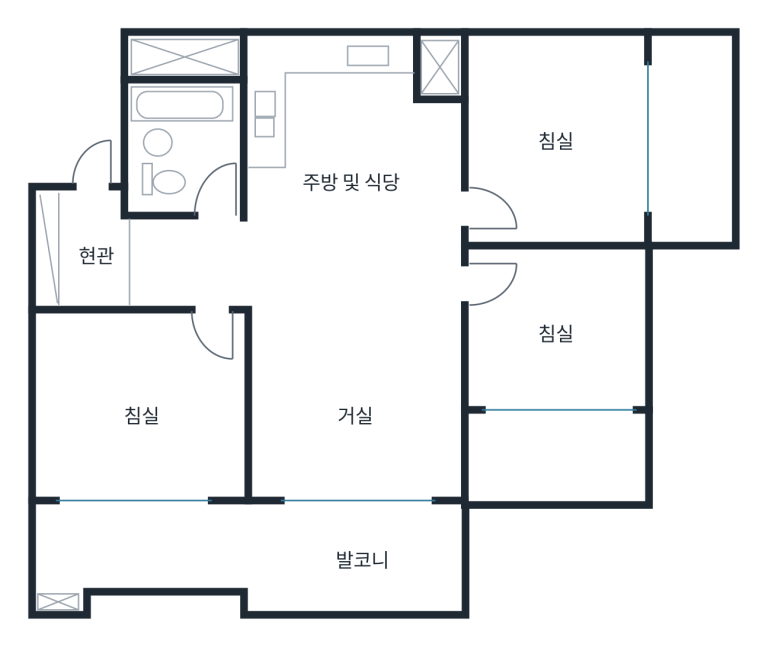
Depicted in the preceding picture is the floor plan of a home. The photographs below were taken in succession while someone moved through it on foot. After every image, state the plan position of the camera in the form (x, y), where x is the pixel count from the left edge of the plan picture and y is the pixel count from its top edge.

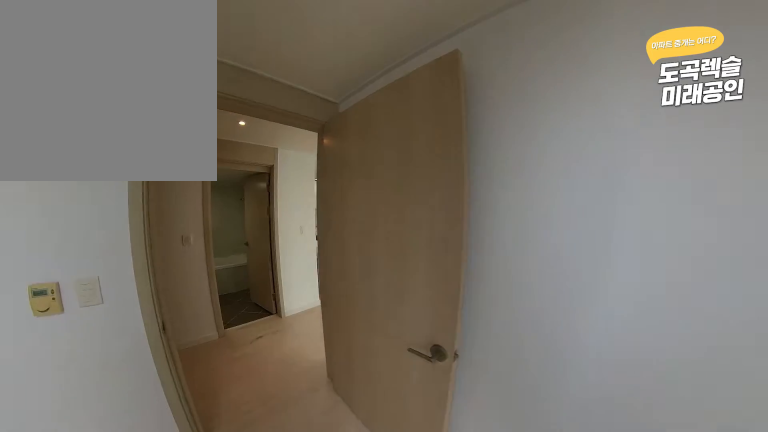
(186, 395)
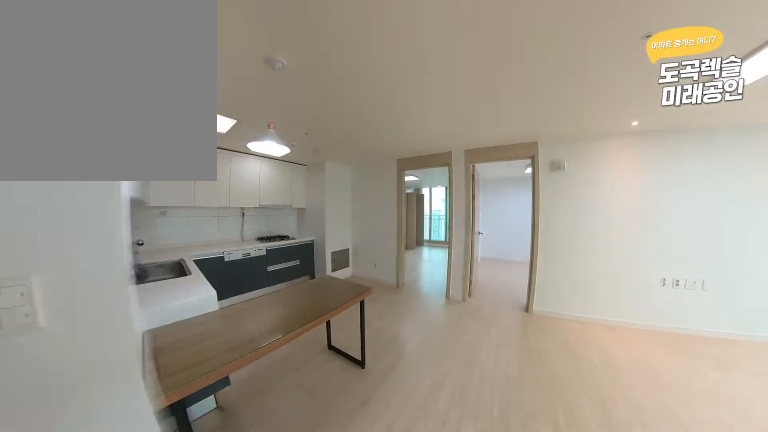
(259, 258)
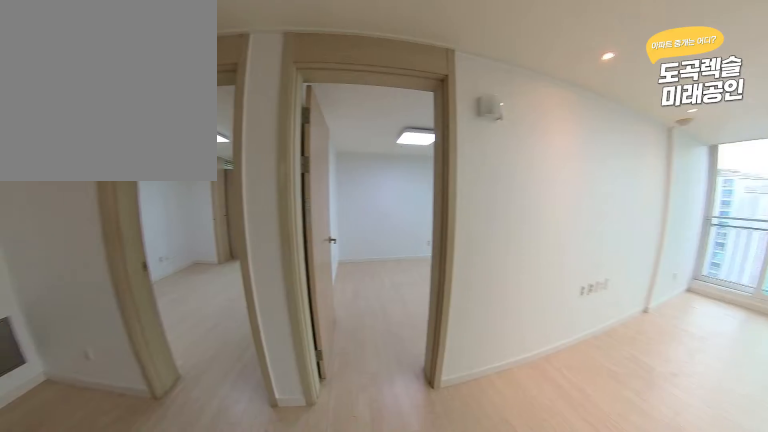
(333, 276)
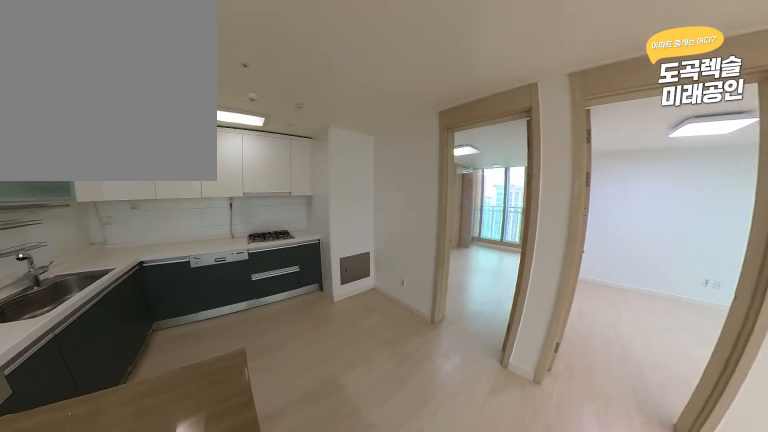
(333, 276)
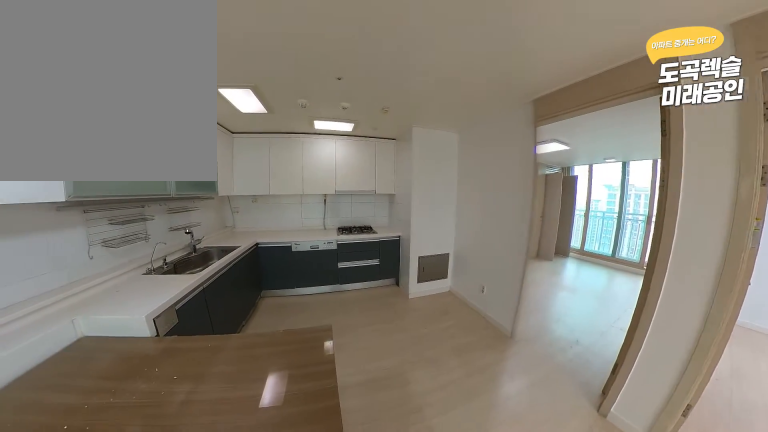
(332, 276)
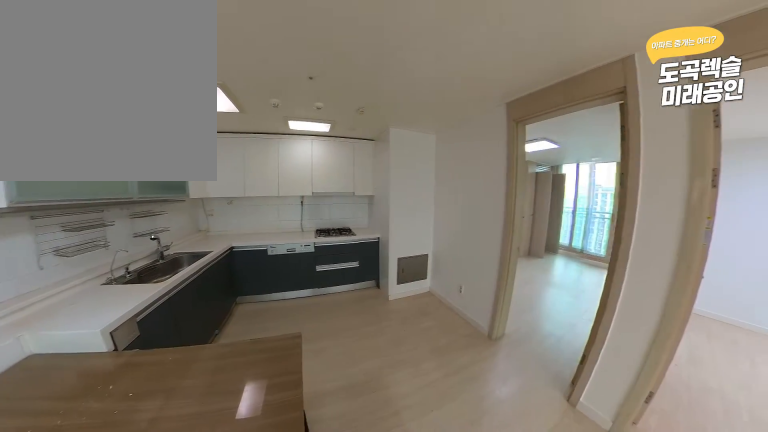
(333, 276)
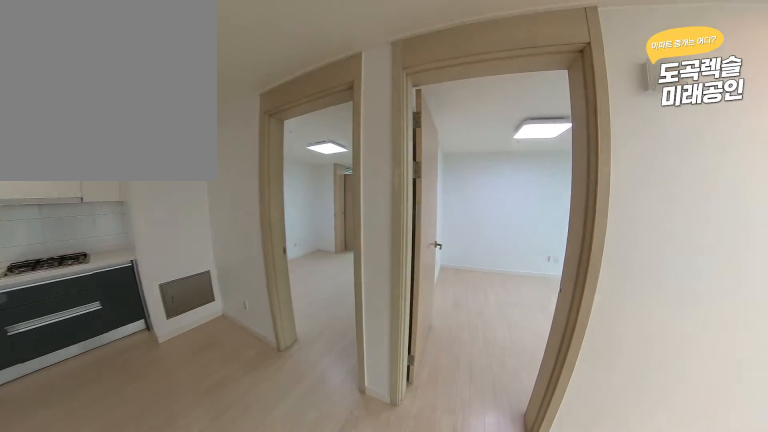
(333, 276)
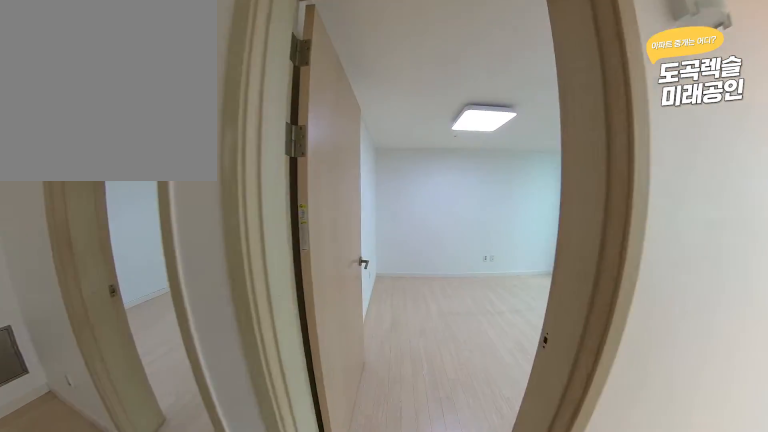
(351, 279)
